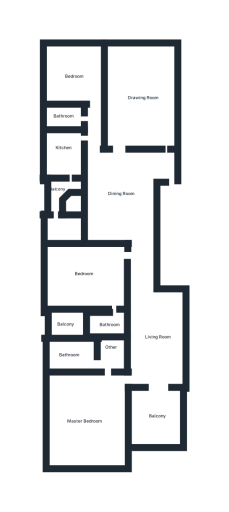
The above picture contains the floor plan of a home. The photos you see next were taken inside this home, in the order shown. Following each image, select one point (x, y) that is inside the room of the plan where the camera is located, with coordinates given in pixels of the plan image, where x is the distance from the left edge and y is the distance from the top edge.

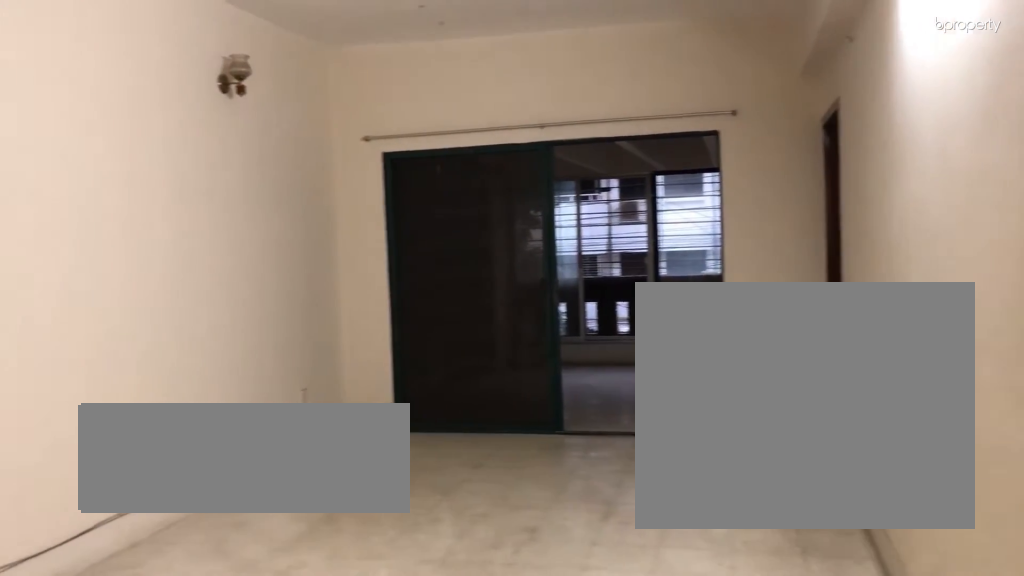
(159, 338)
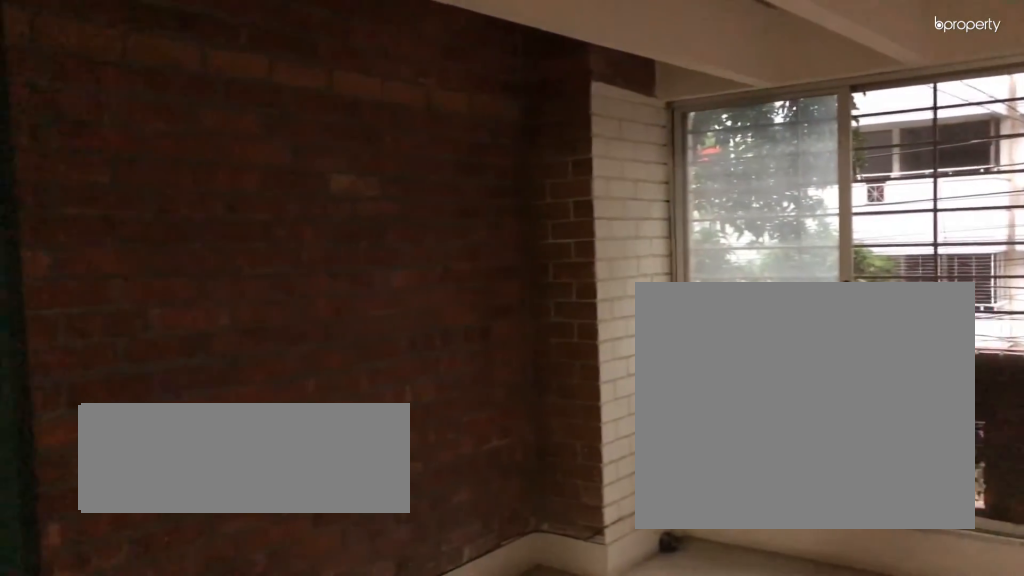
(155, 416)
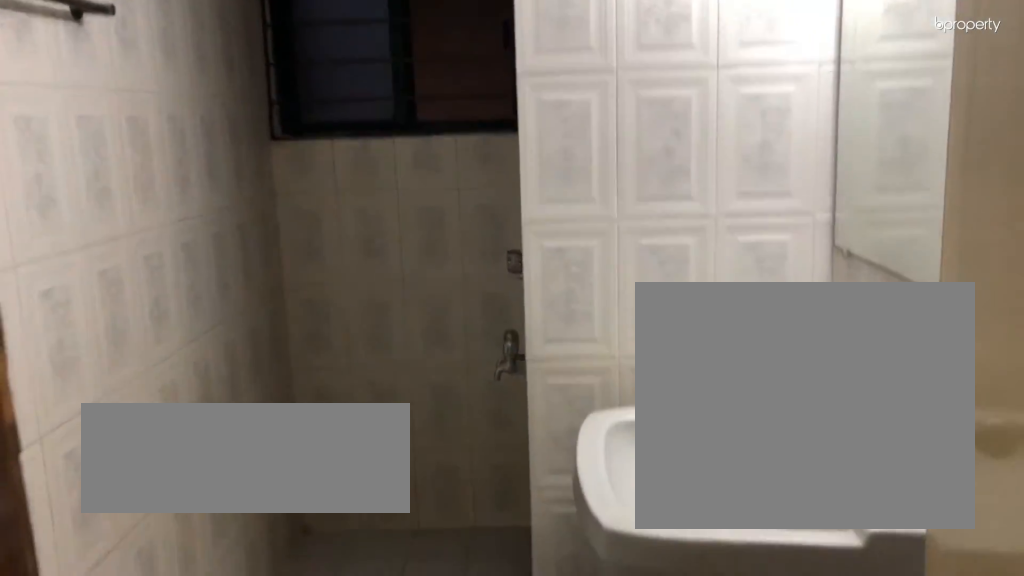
(69, 116)
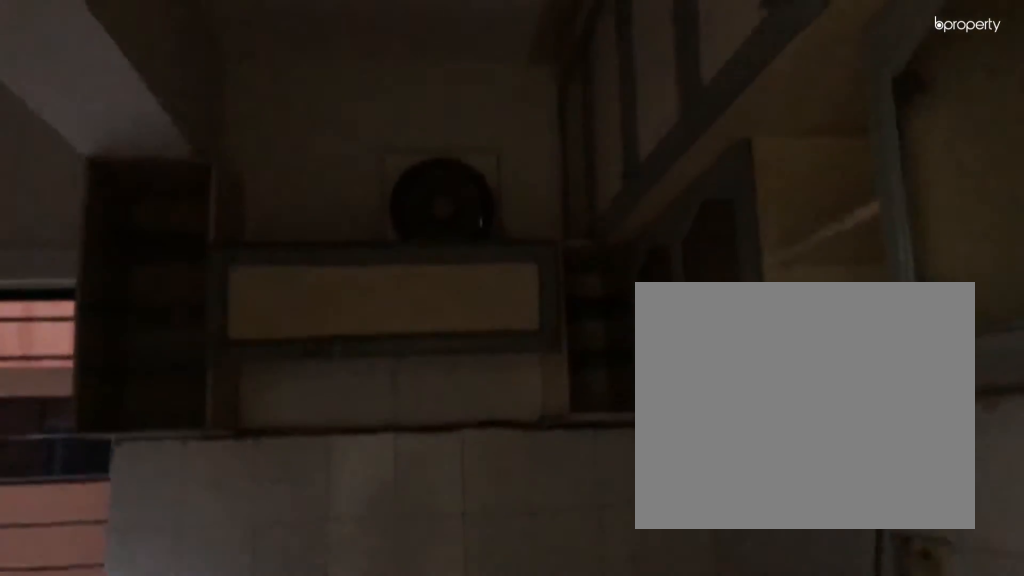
(66, 160)
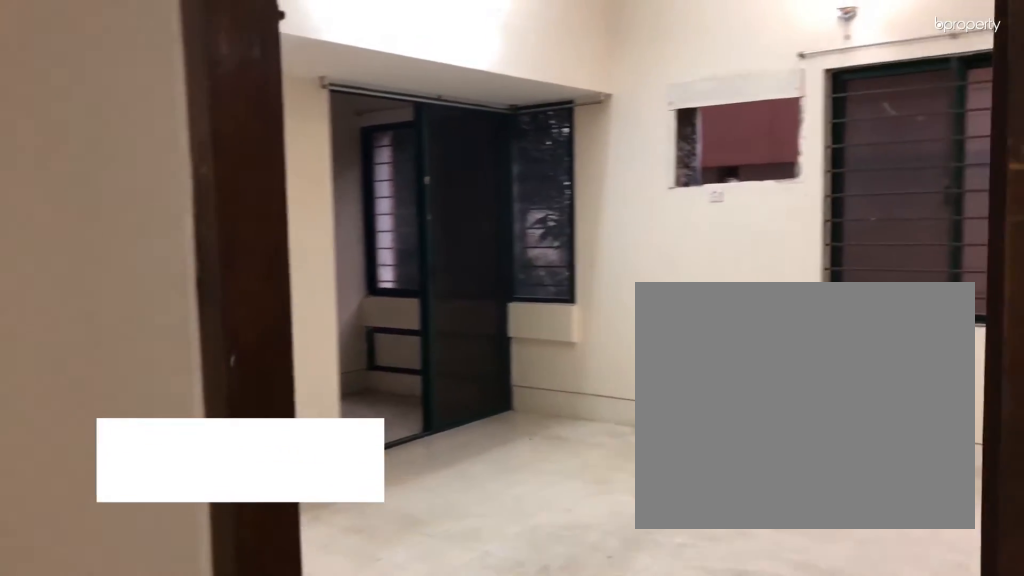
(86, 271)
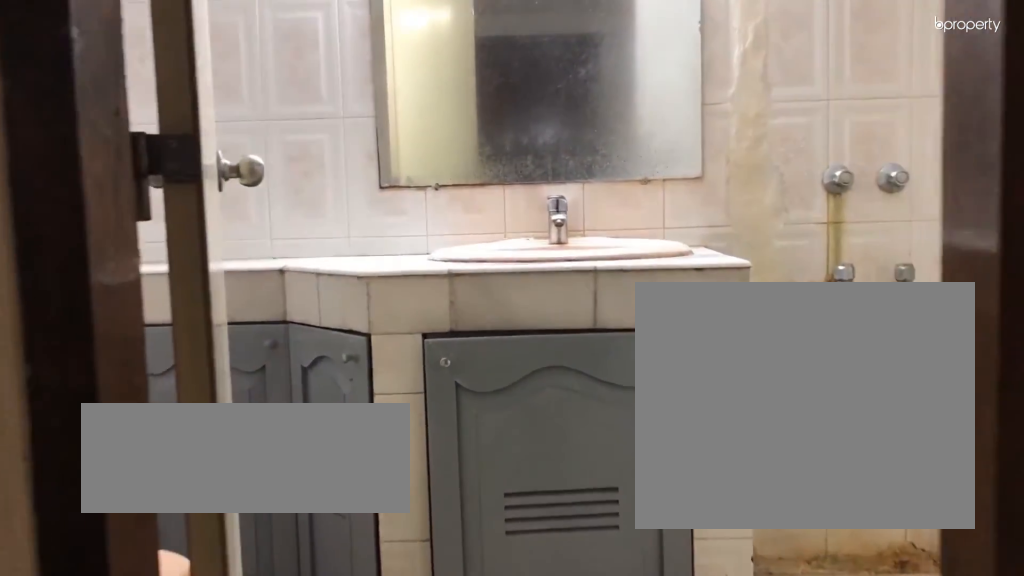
(106, 325)
